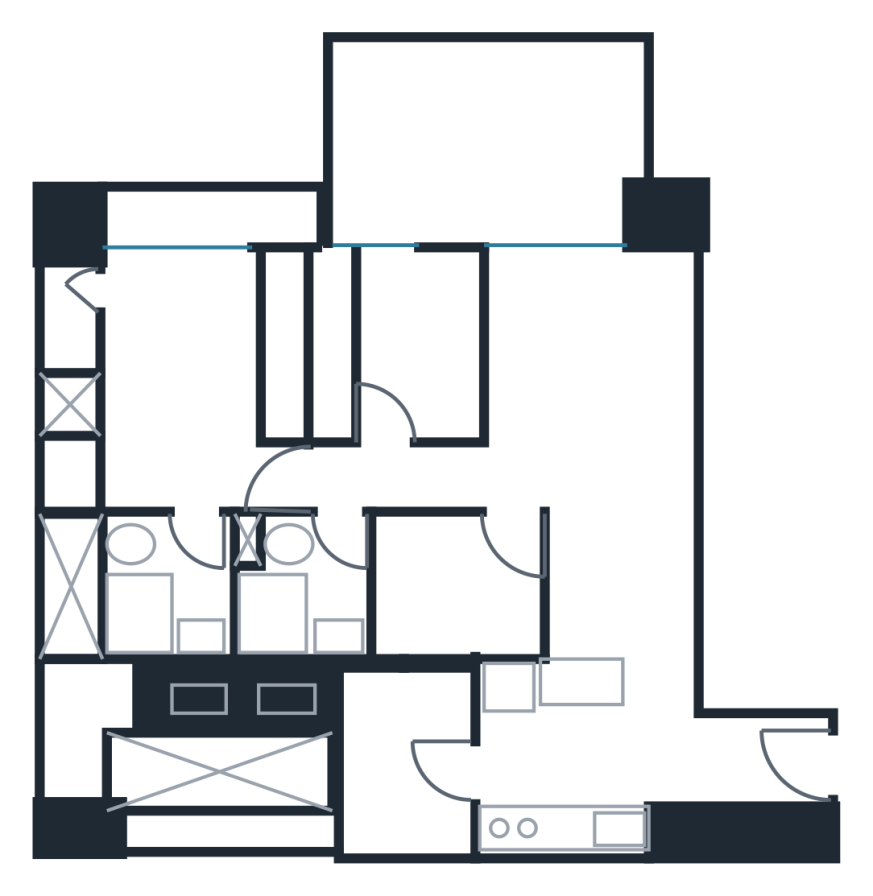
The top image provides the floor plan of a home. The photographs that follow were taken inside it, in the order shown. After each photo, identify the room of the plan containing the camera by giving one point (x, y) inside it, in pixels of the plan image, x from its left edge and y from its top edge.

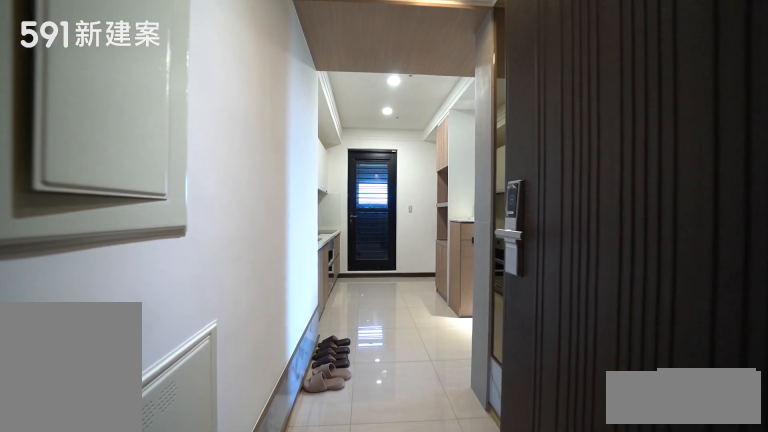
(743, 790)
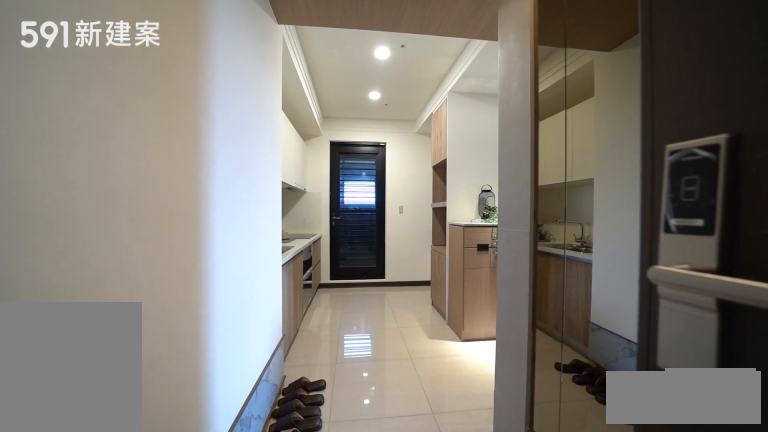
(743, 790)
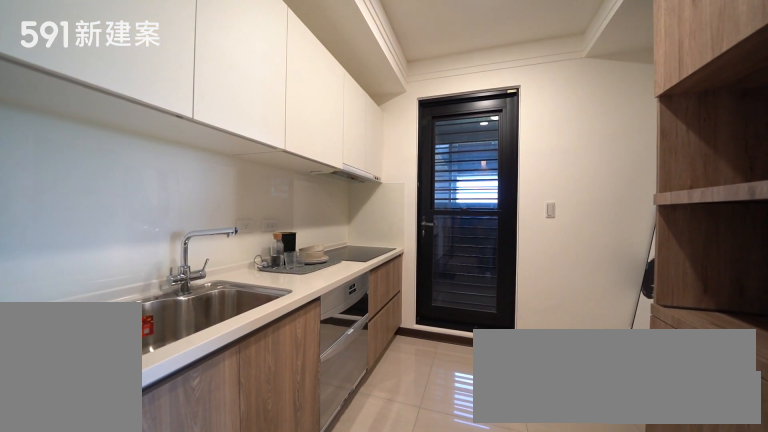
(560, 753)
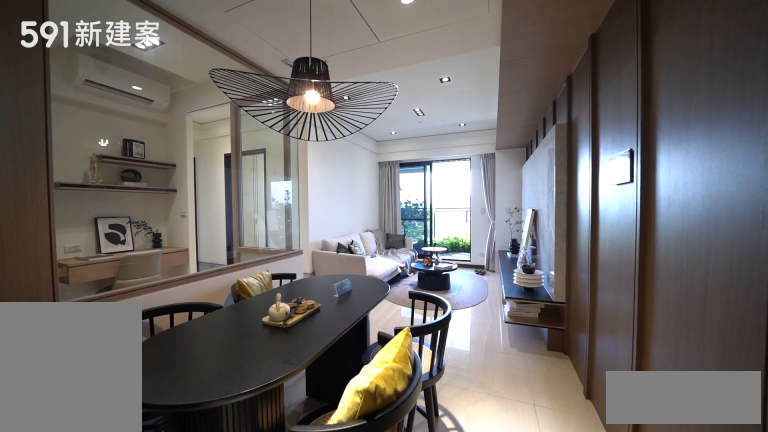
(618, 580)
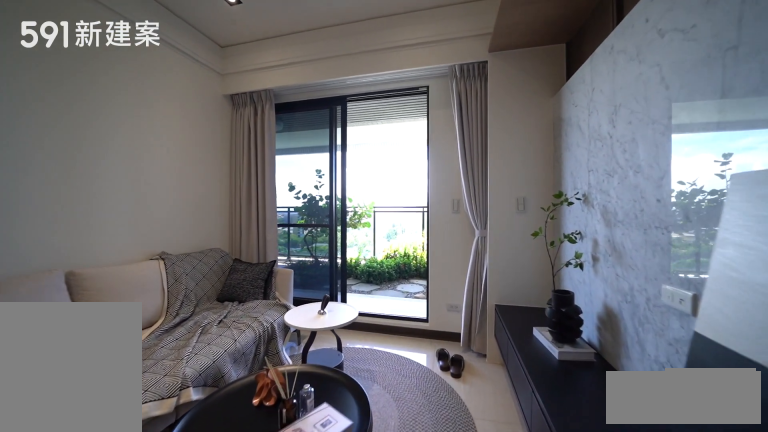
(592, 368)
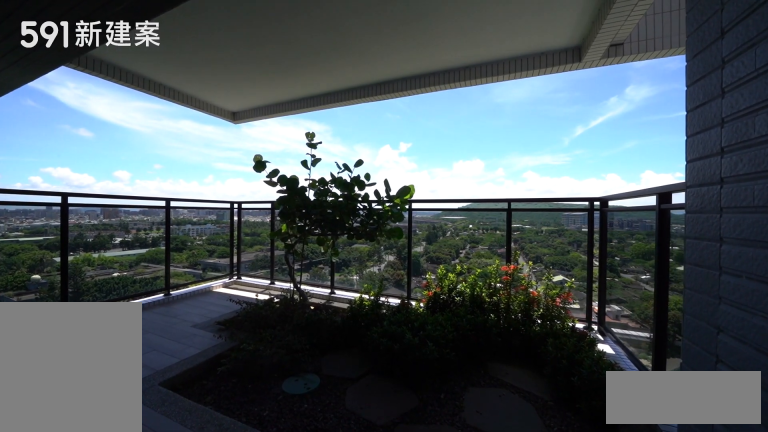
(490, 140)
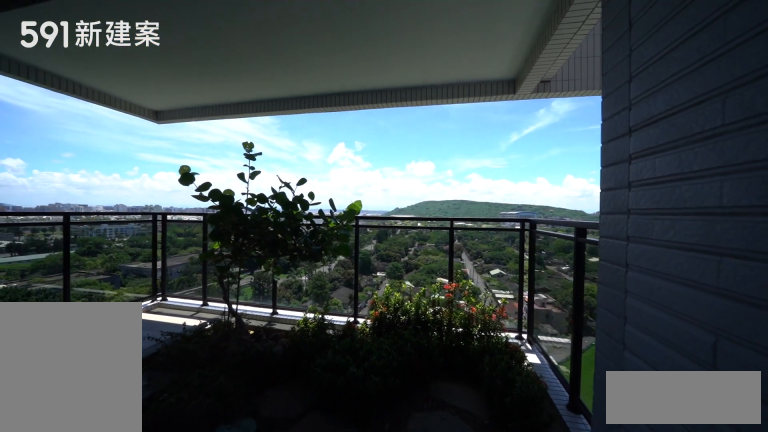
(490, 140)
